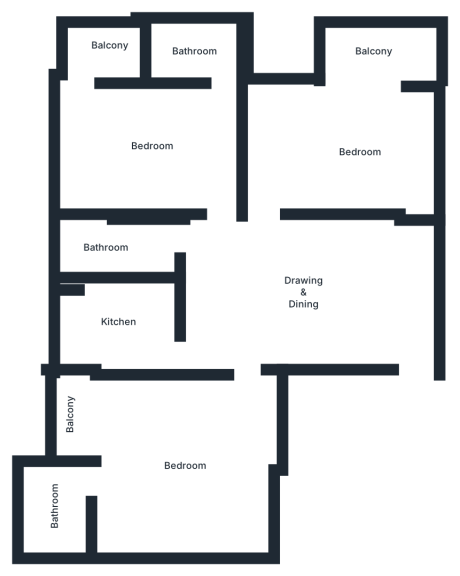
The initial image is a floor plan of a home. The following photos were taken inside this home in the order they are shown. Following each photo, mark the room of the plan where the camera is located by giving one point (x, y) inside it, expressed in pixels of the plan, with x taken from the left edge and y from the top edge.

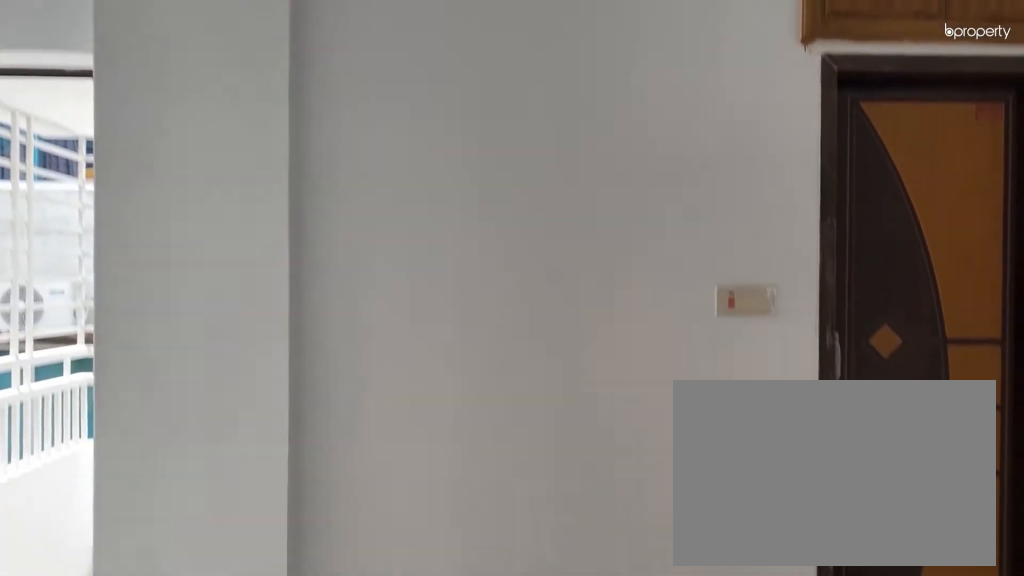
(157, 142)
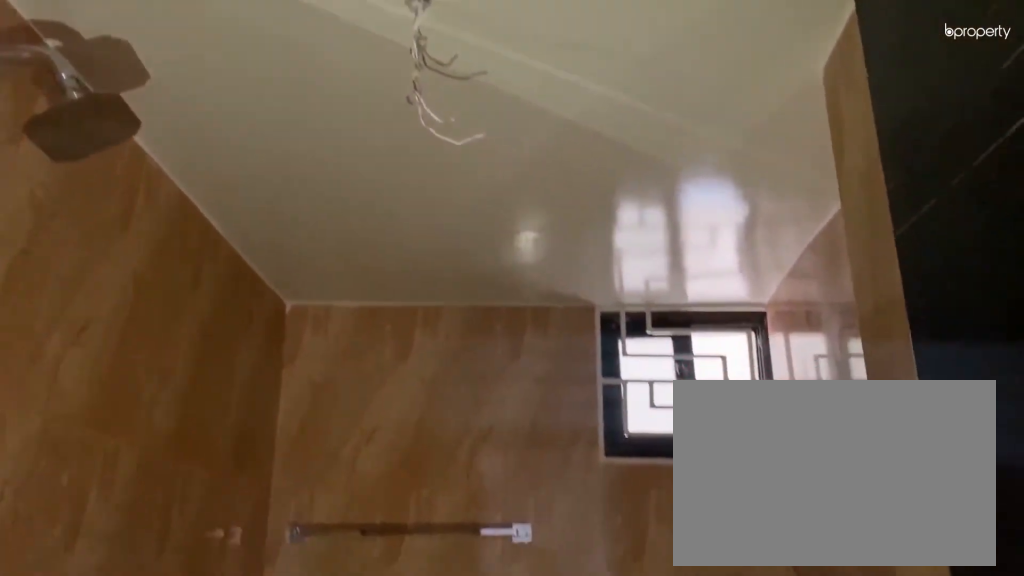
(117, 247)
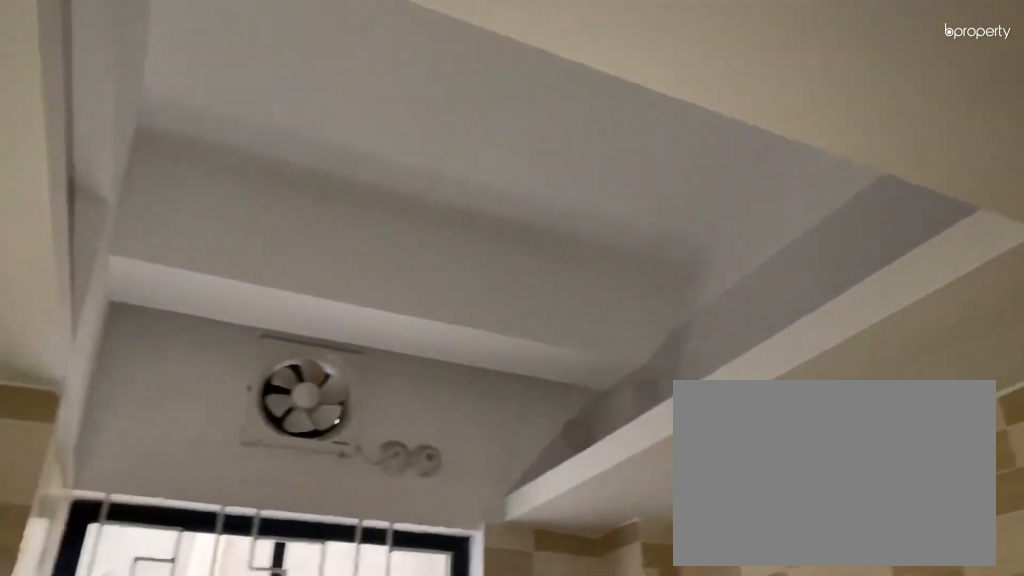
(117, 316)
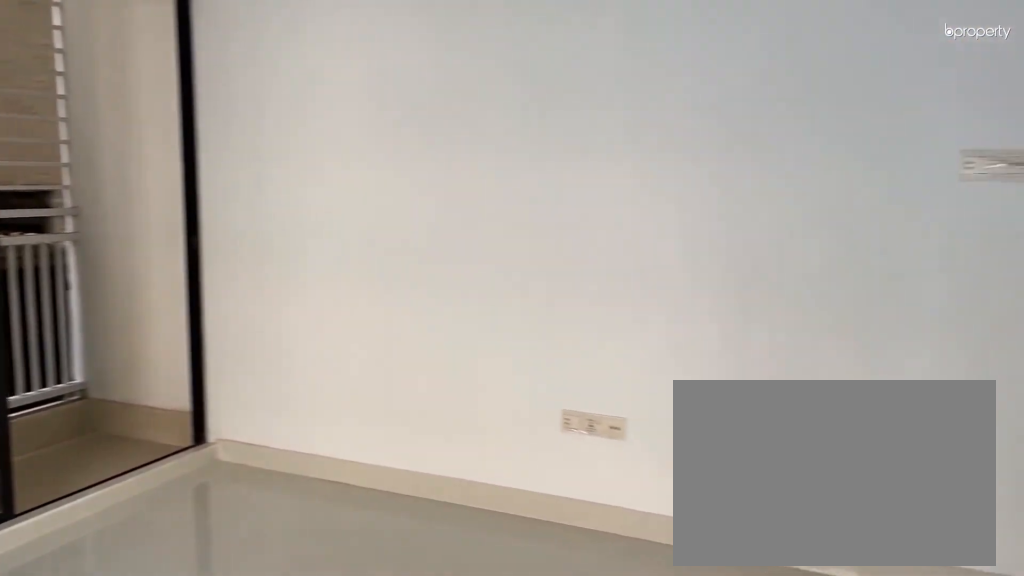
(186, 467)
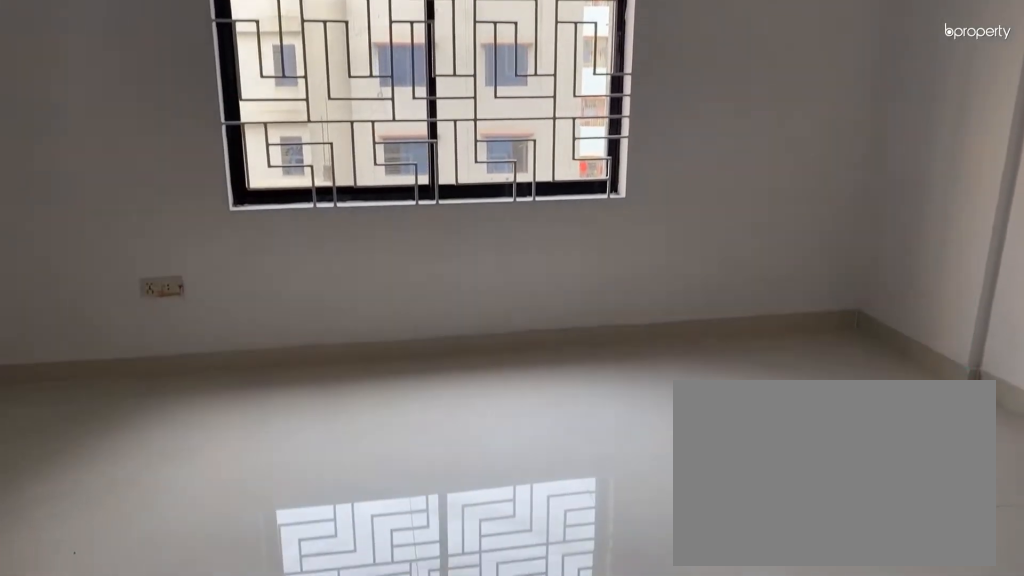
(186, 467)
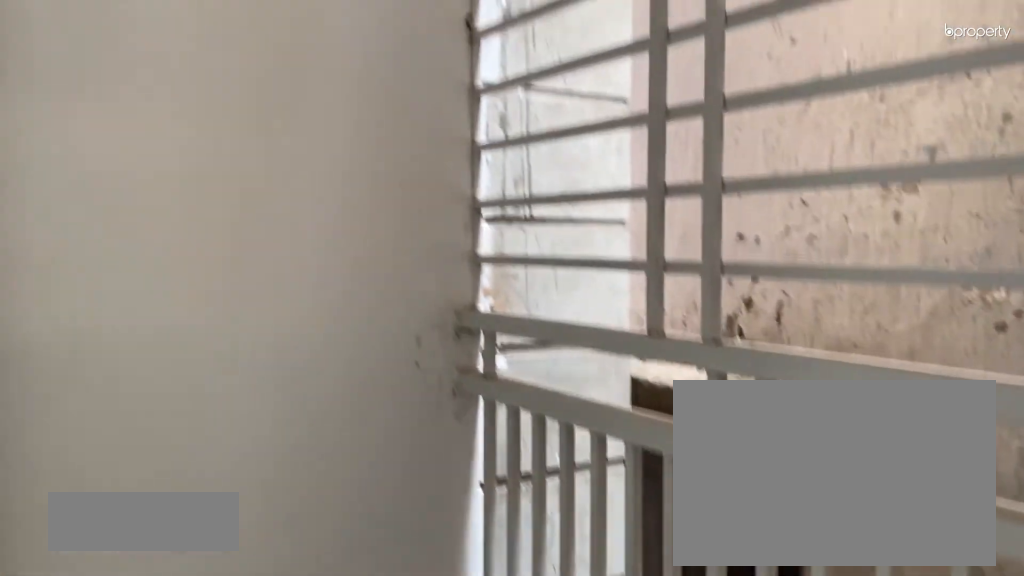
(71, 411)
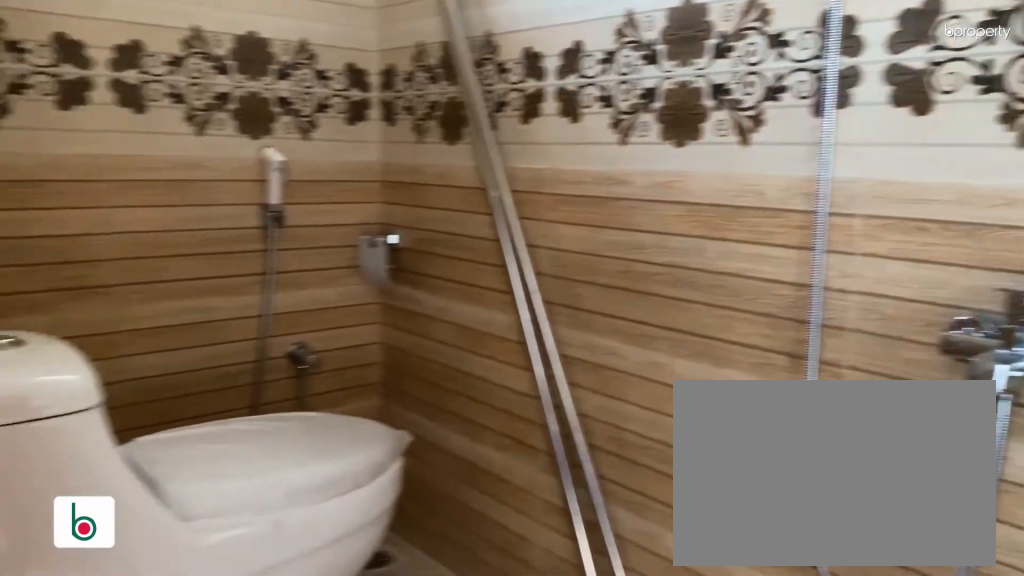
(54, 498)
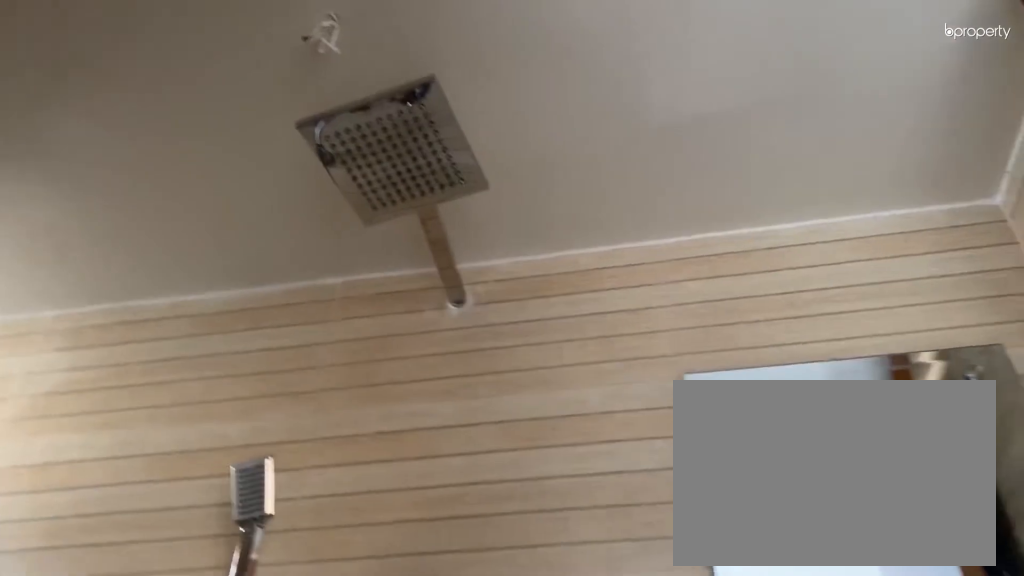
(54, 498)
